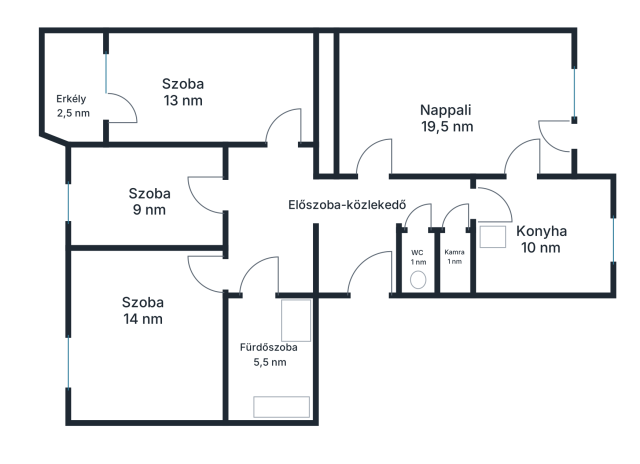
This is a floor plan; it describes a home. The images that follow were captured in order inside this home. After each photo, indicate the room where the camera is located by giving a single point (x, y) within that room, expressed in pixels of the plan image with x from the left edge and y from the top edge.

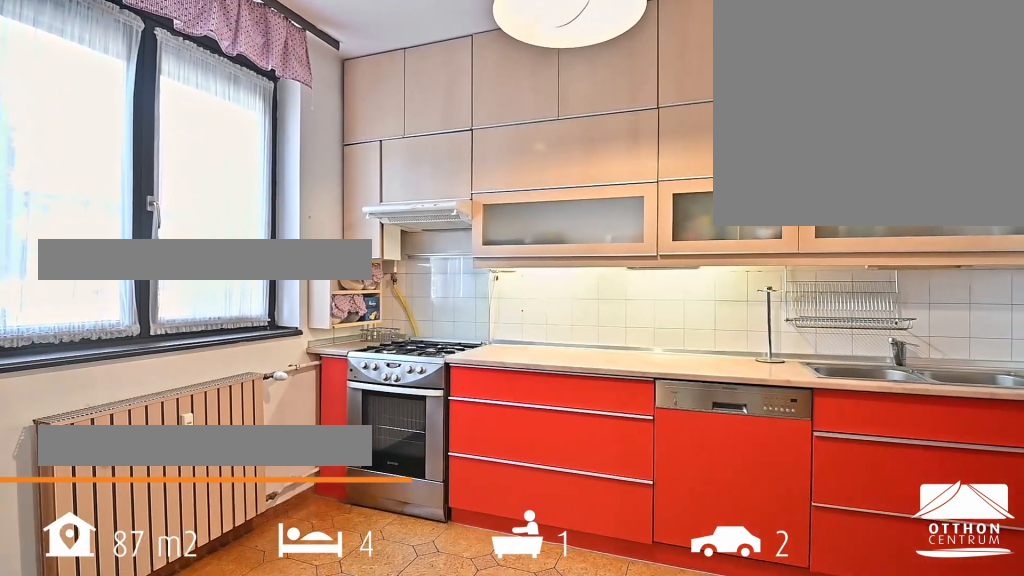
(543, 240)
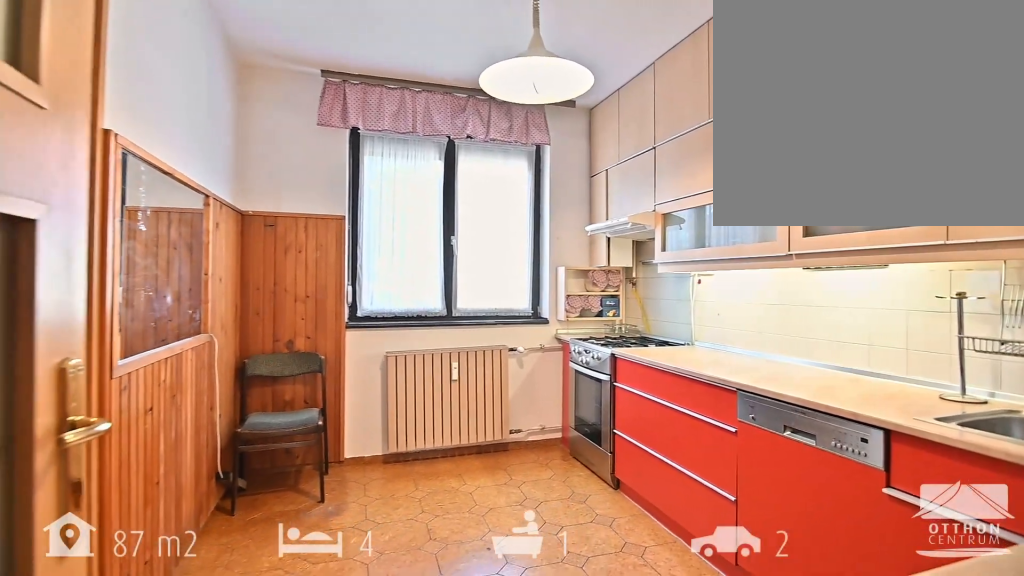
(543, 240)
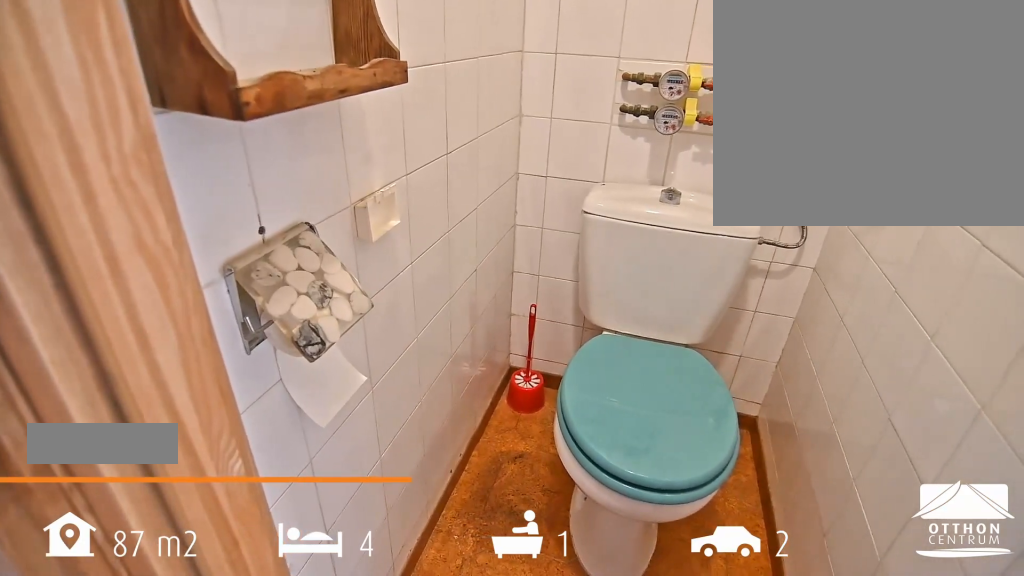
(419, 265)
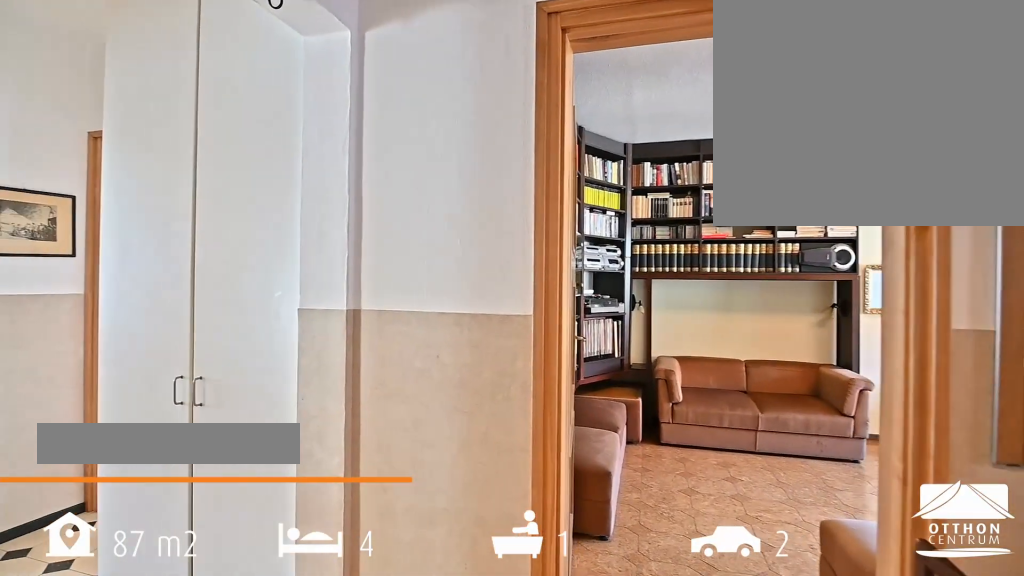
(363, 213)
